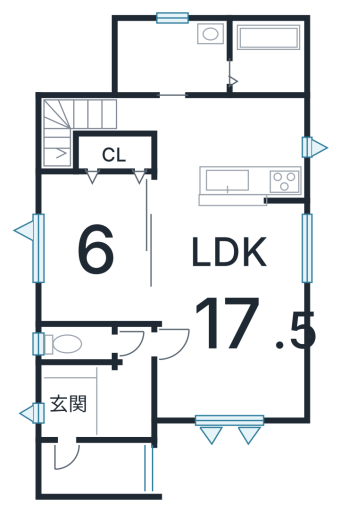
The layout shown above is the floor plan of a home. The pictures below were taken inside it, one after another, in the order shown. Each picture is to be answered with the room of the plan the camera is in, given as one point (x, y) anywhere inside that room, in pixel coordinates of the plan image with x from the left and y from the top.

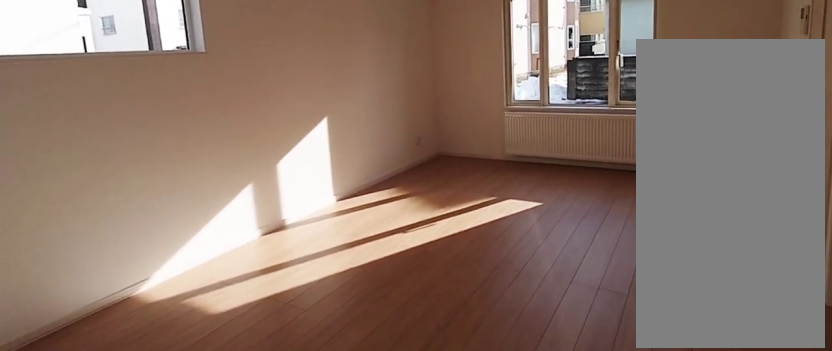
(225, 321)
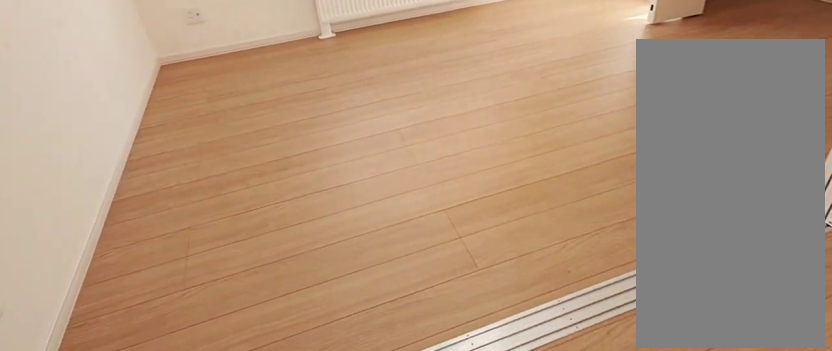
(95, 248)
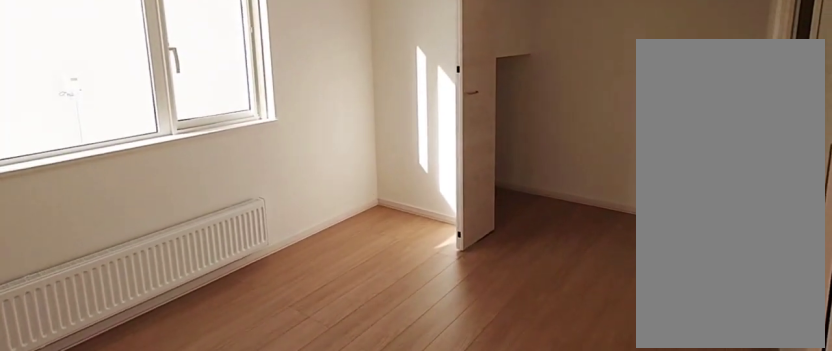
(95, 248)
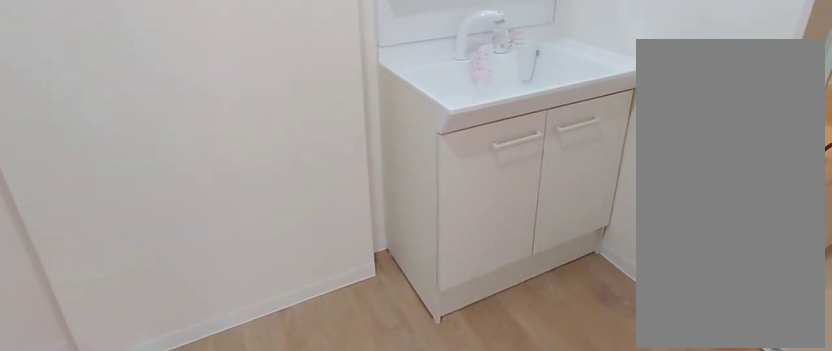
(168, 64)
